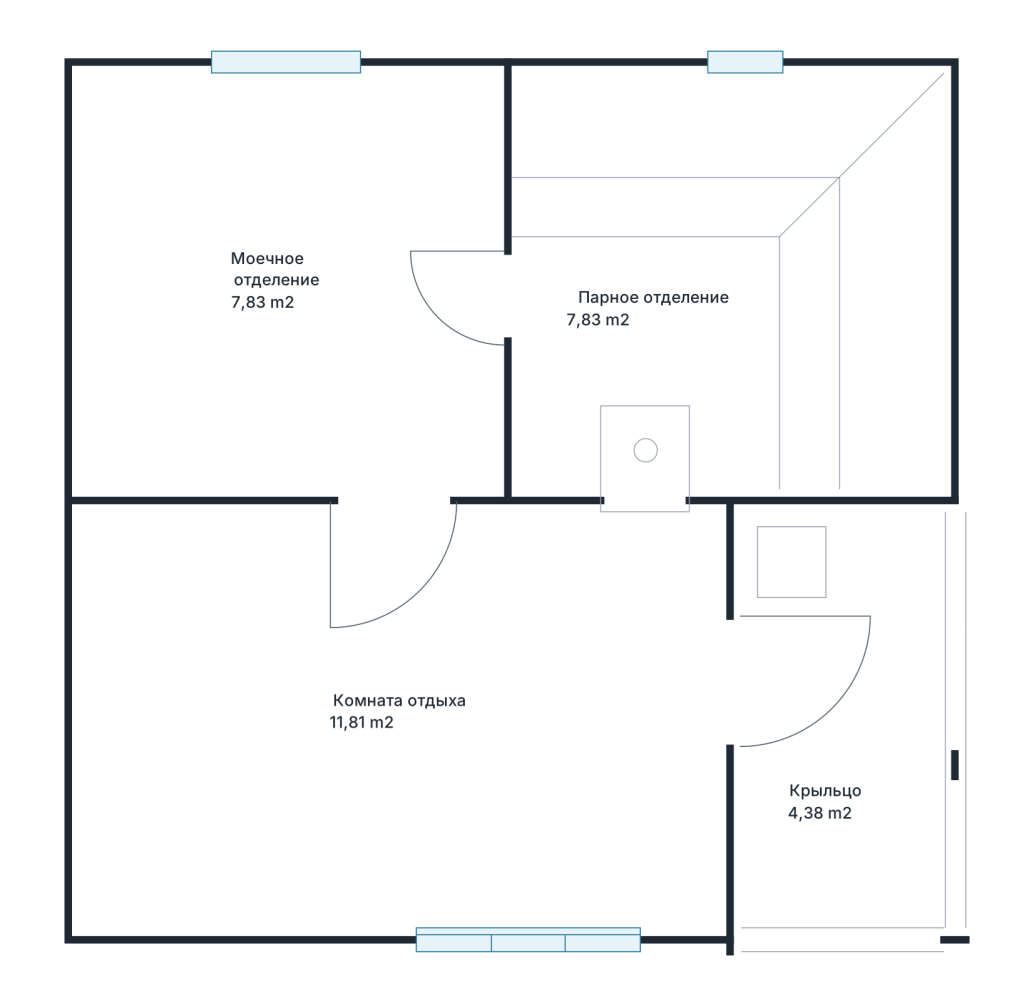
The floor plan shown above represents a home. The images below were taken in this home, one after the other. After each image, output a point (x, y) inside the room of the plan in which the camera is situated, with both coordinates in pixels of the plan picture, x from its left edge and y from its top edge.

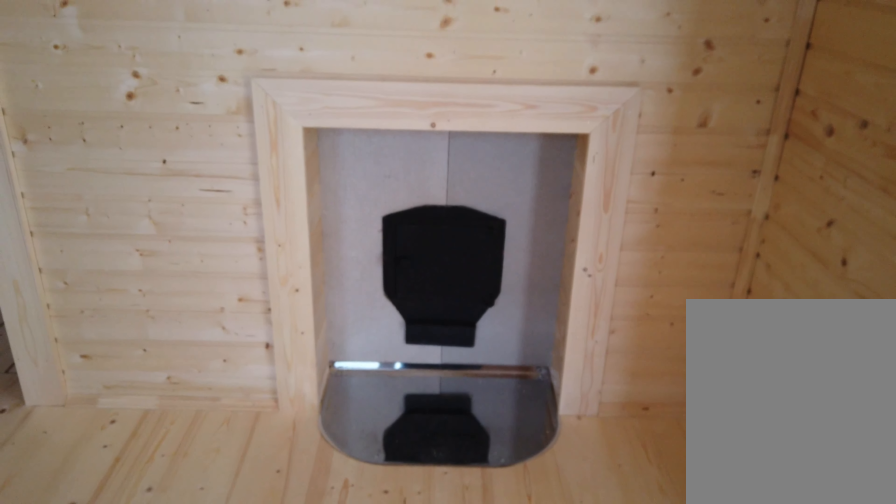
(422, 781)
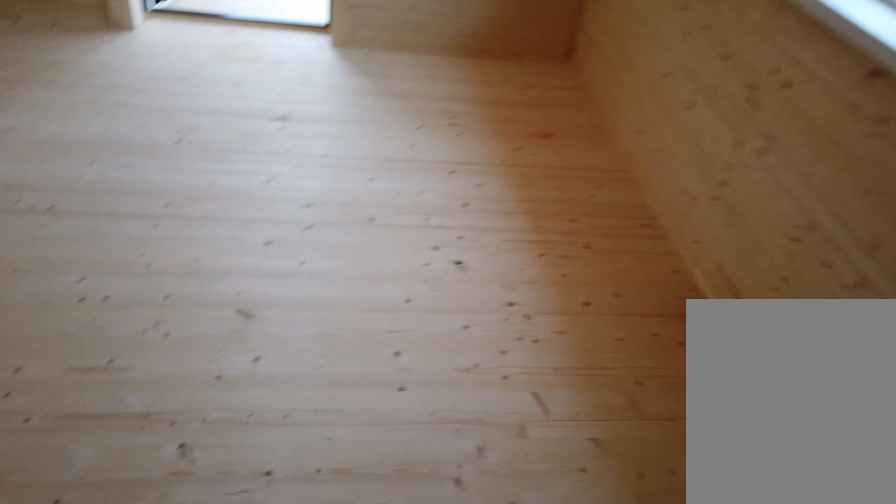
(418, 802)
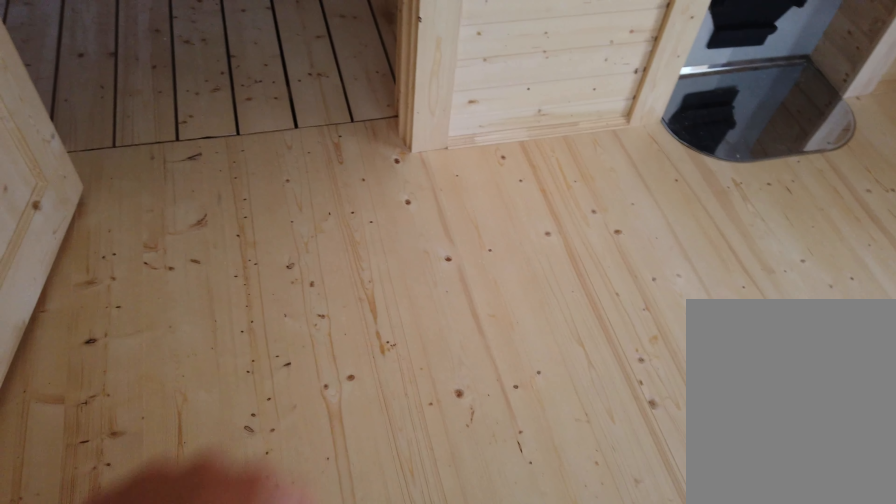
(416, 773)
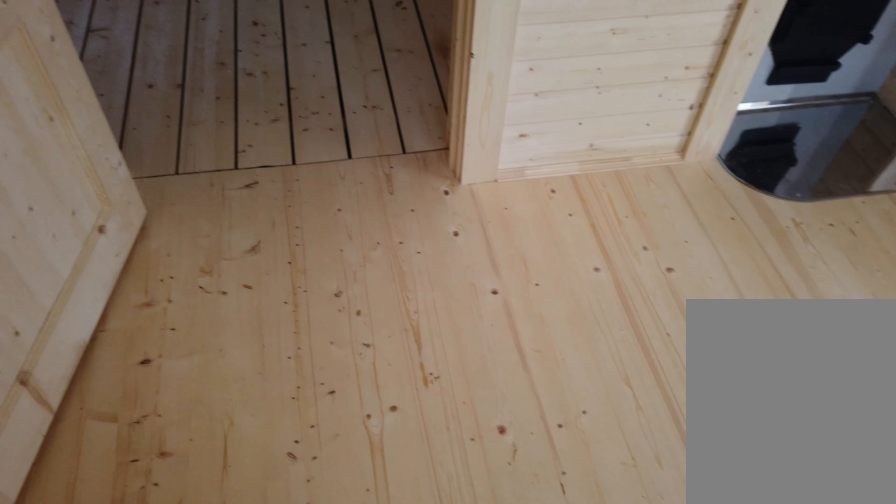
(405, 795)
